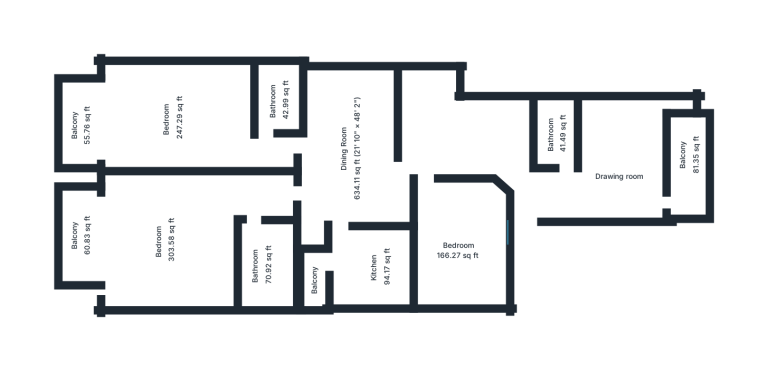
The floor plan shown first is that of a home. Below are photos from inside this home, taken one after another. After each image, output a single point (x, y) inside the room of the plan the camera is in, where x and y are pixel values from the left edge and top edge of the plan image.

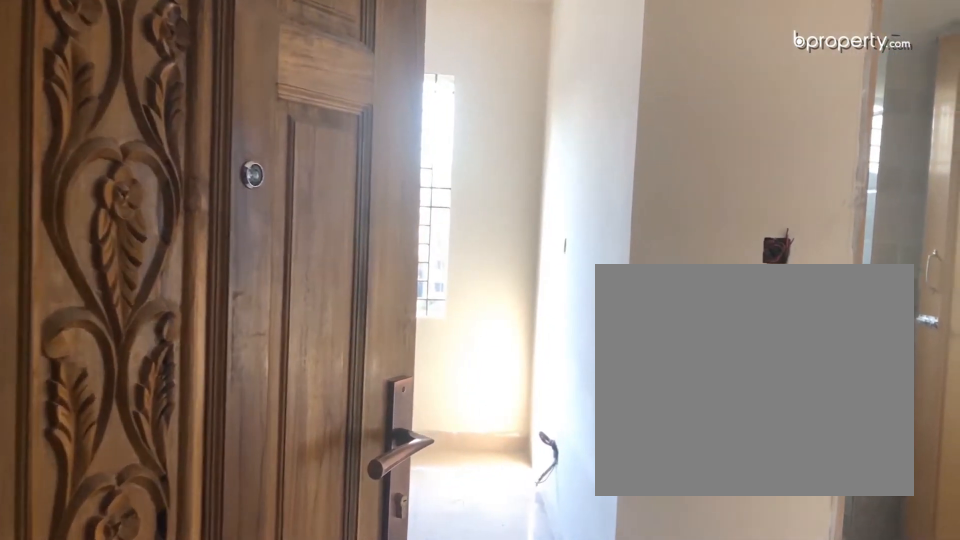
(604, 206)
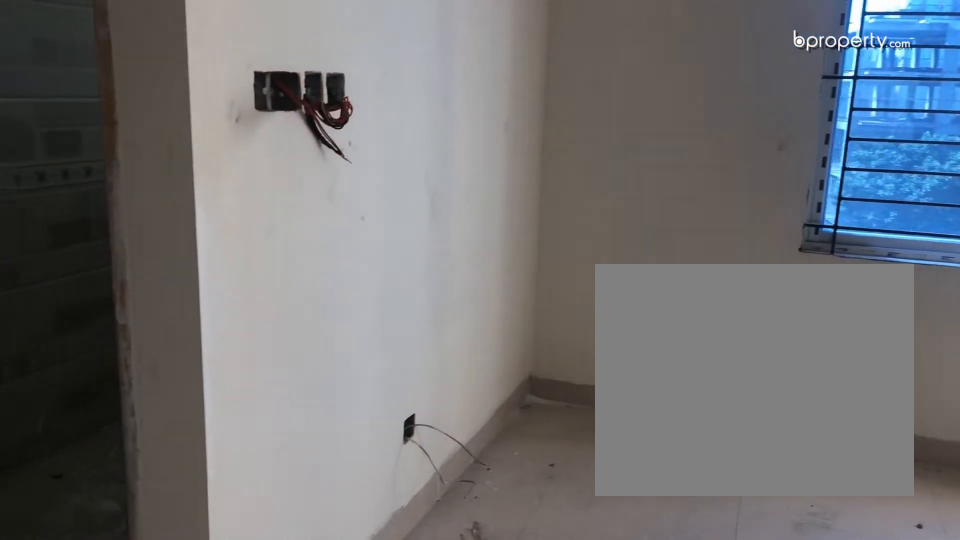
(604, 206)
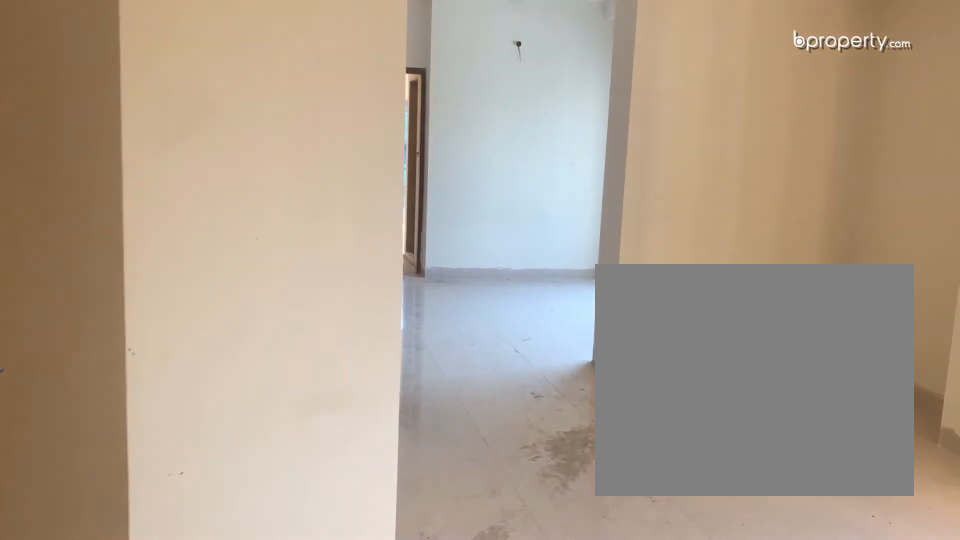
(469, 134)
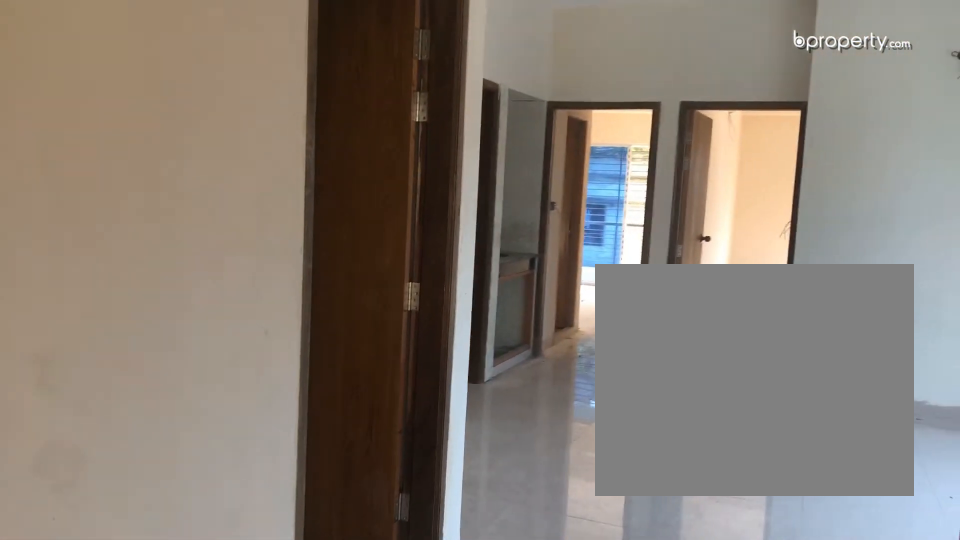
(347, 149)
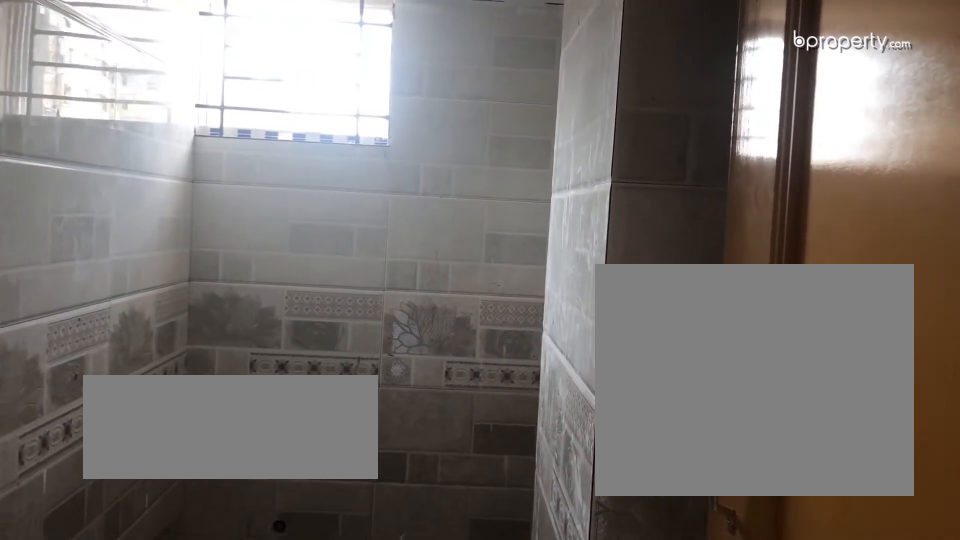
(558, 133)
